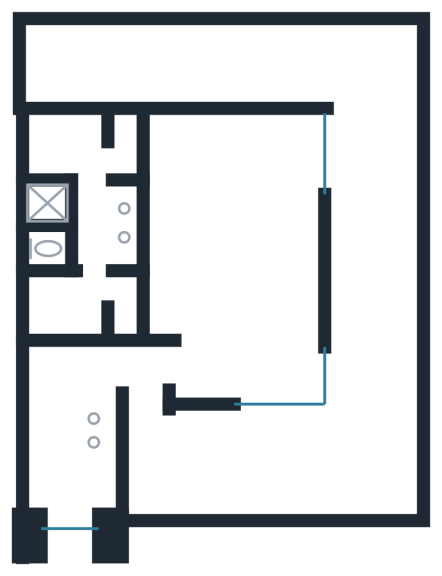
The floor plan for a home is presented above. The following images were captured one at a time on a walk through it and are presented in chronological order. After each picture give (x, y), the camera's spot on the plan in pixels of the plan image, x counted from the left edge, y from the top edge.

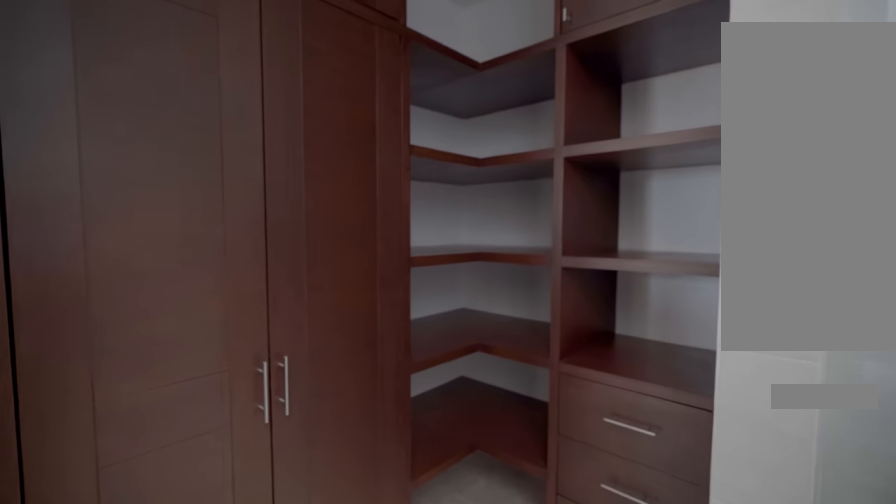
(89, 281)
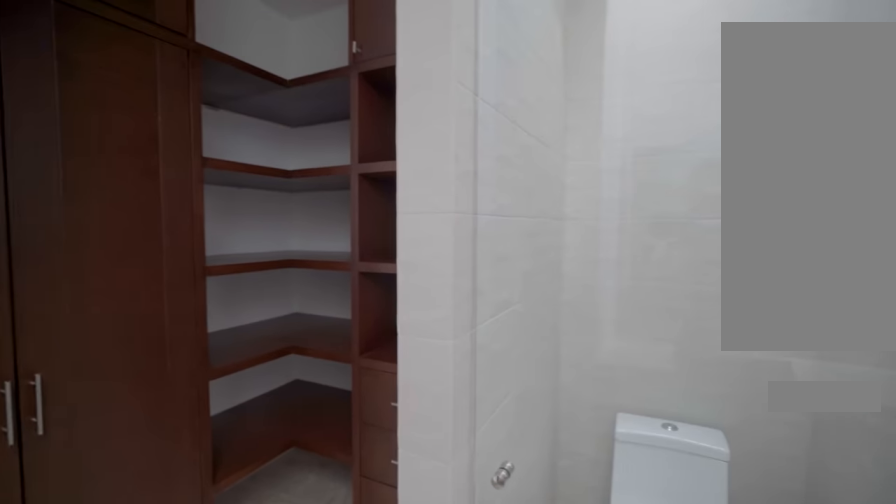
(91, 281)
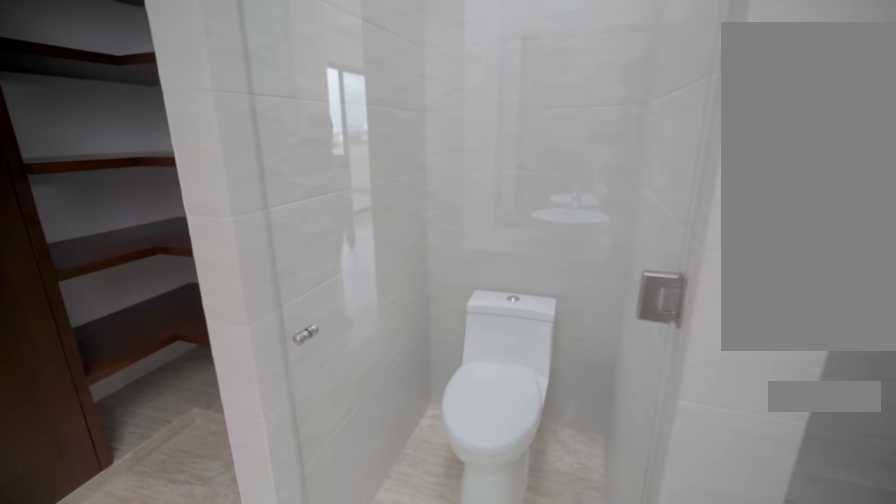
(89, 281)
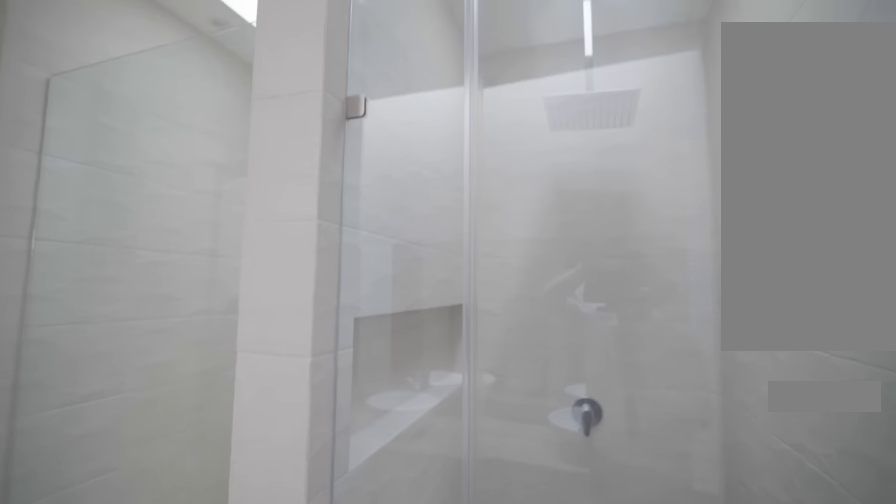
(93, 205)
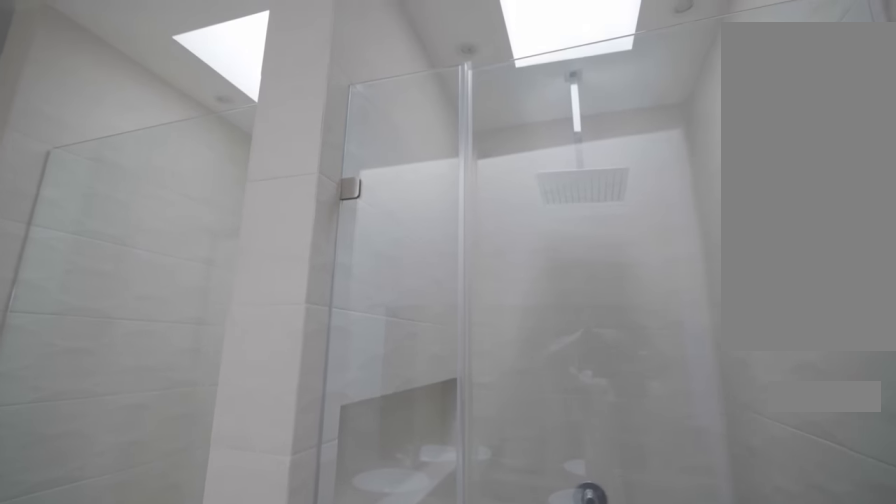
(91, 204)
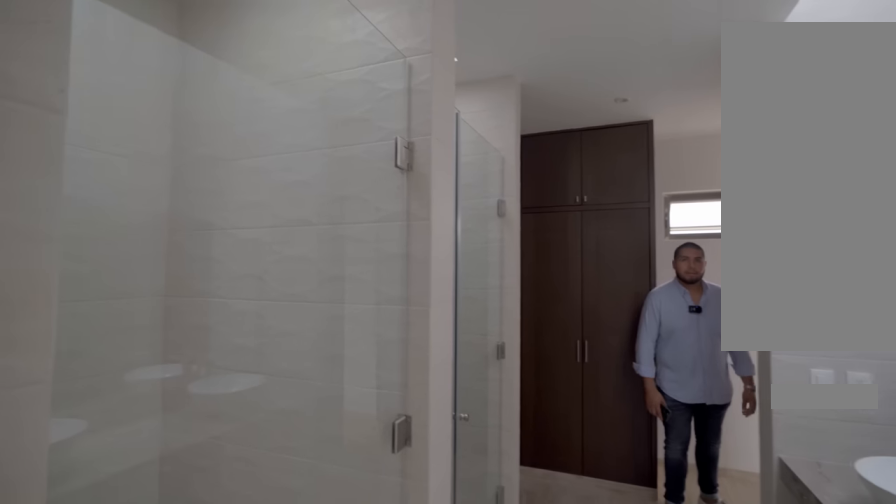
(100, 250)
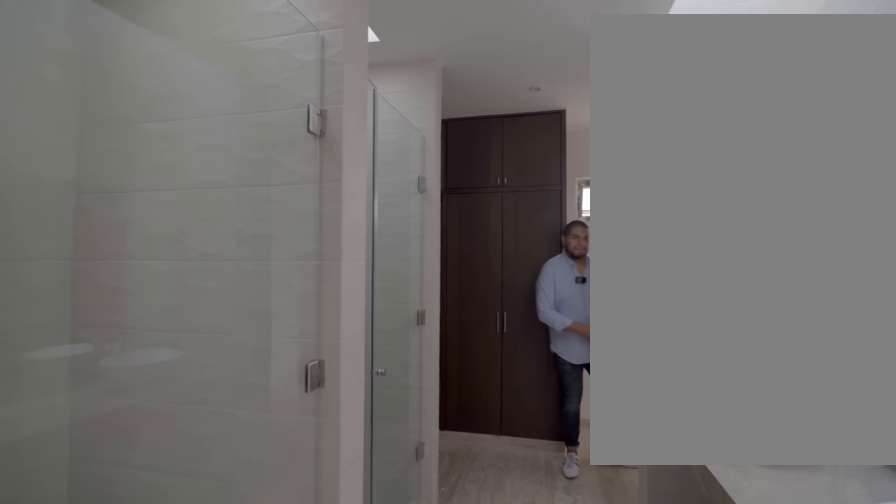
(99, 273)
